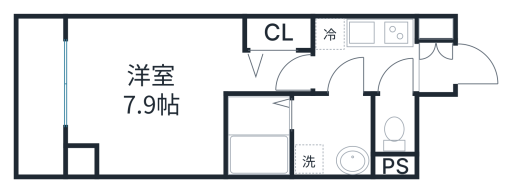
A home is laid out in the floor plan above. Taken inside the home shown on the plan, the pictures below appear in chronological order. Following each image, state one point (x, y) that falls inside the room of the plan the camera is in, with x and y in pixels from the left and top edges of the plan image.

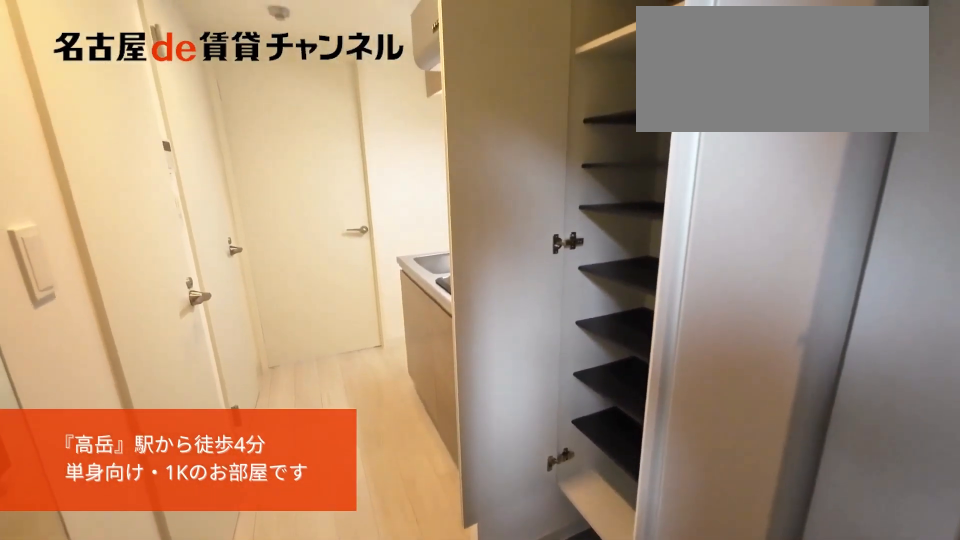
(436, 55)
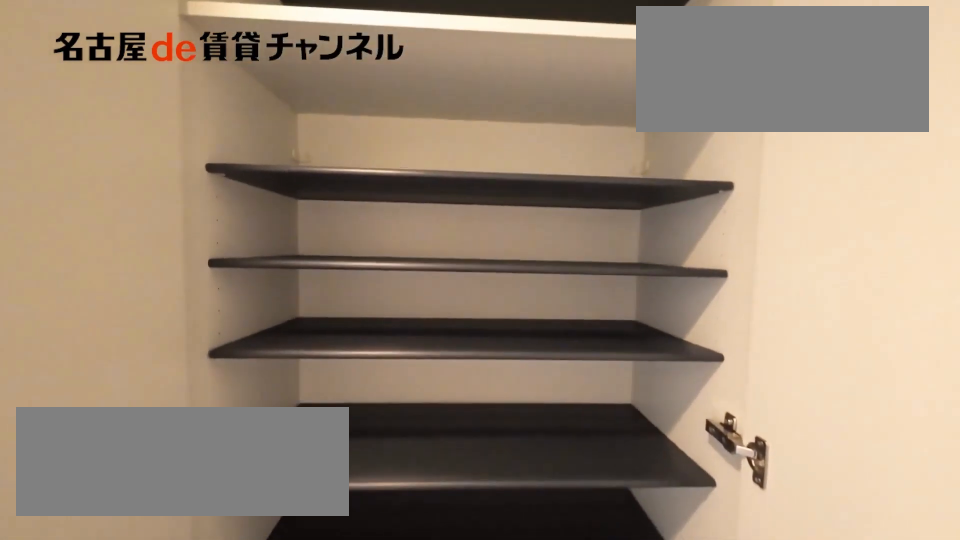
(436, 55)
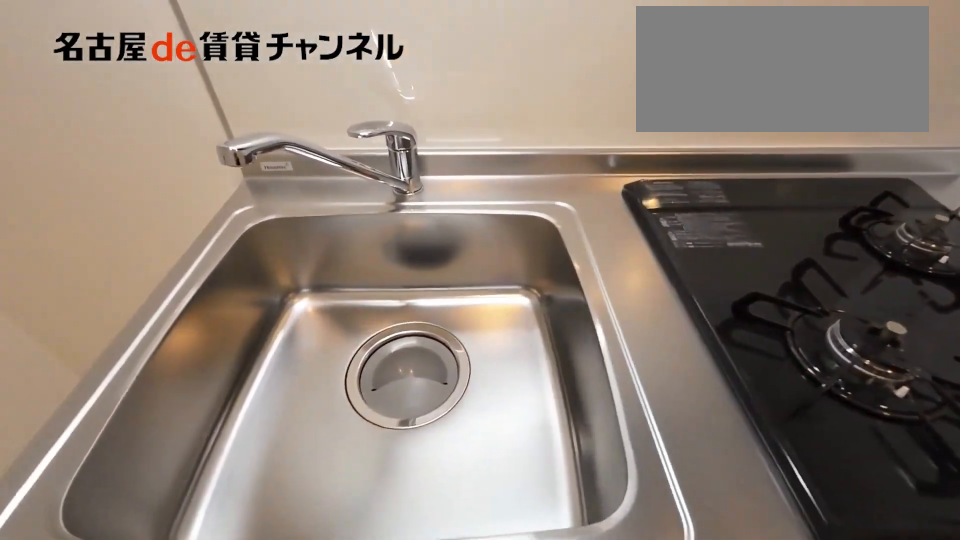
(364, 42)
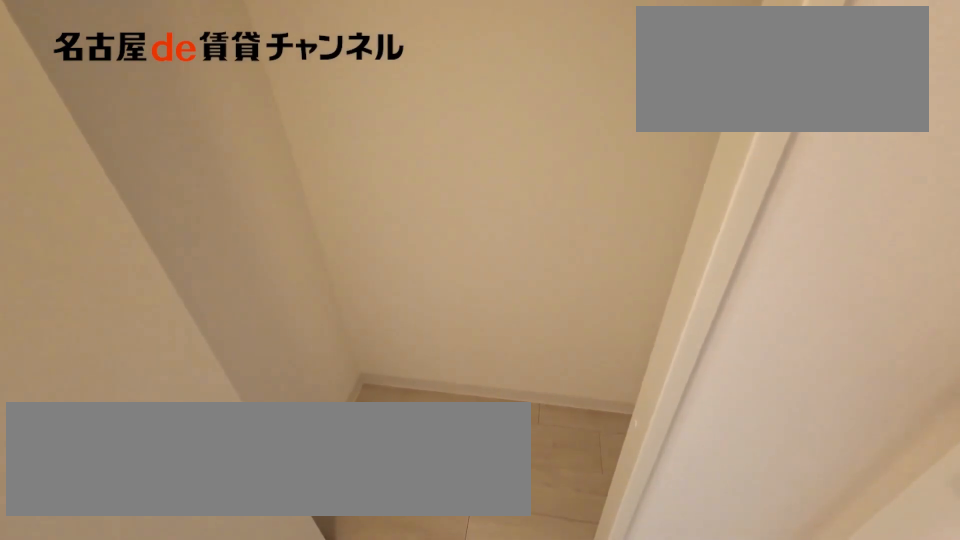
(279, 33)
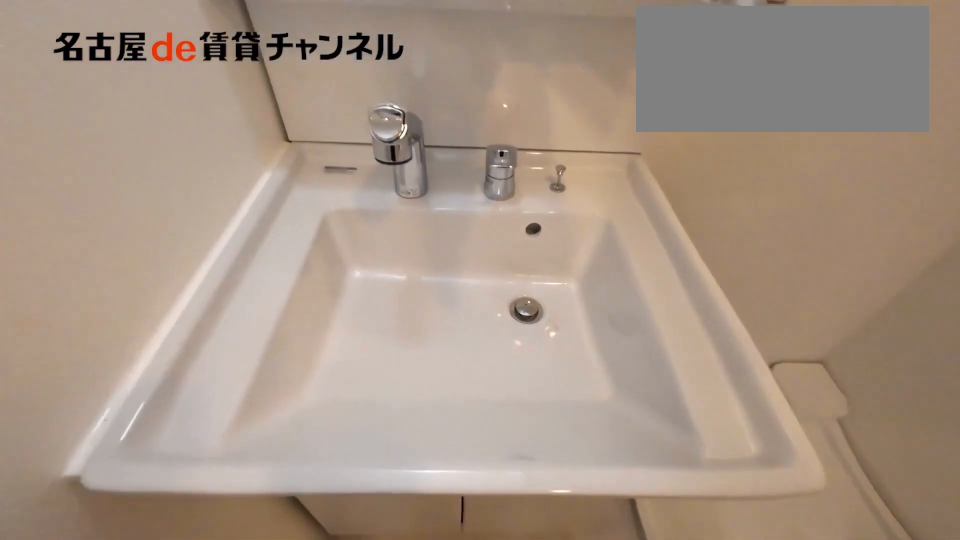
(331, 134)
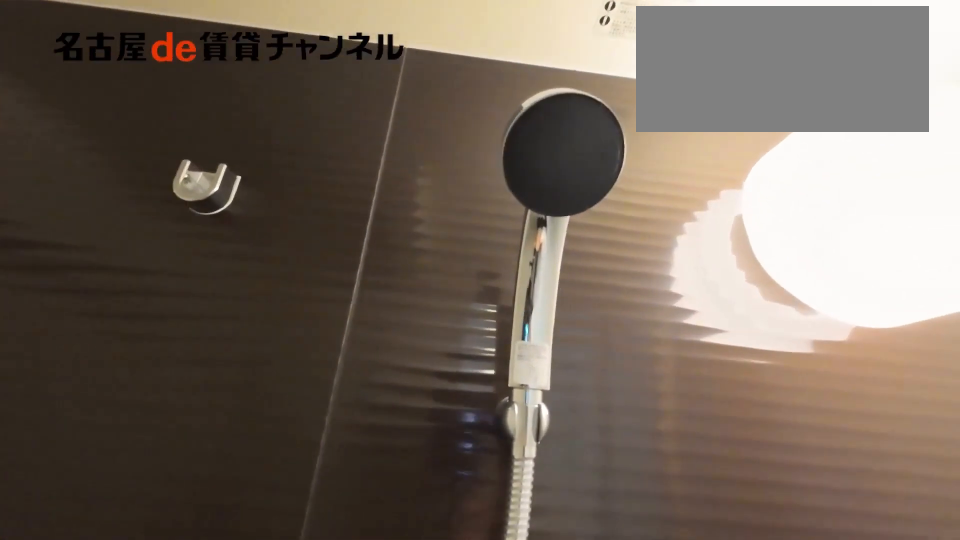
(259, 136)
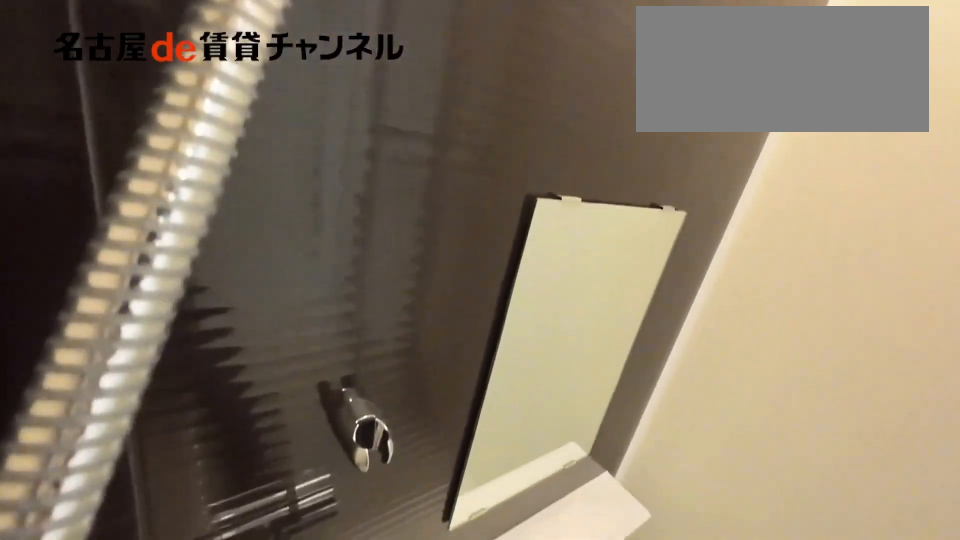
(259, 136)
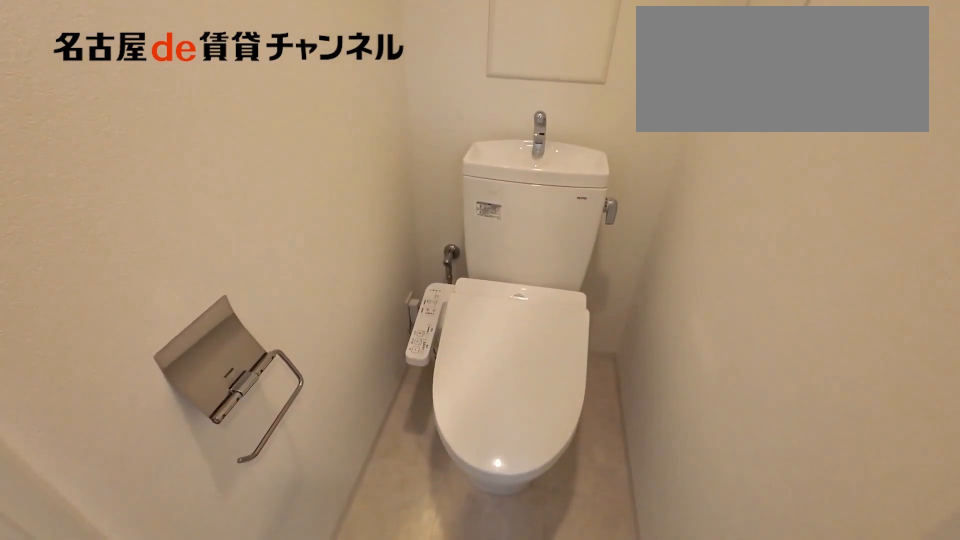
(394, 136)
